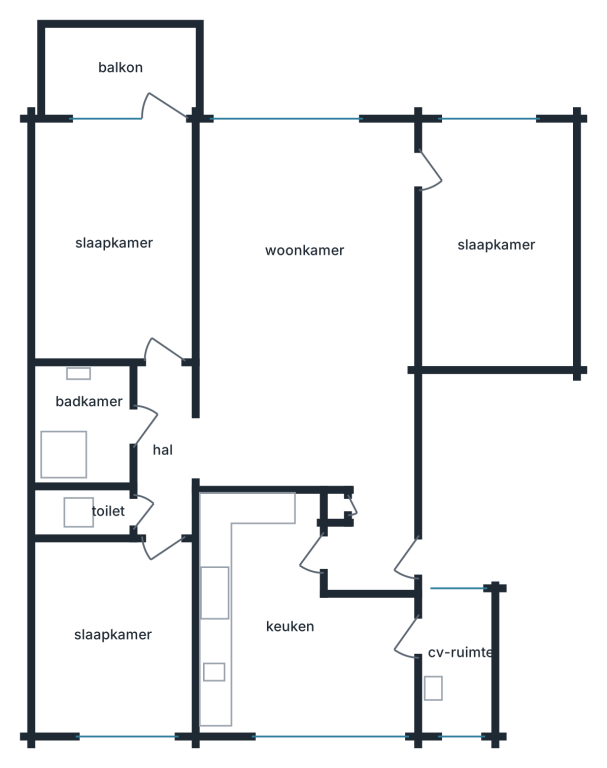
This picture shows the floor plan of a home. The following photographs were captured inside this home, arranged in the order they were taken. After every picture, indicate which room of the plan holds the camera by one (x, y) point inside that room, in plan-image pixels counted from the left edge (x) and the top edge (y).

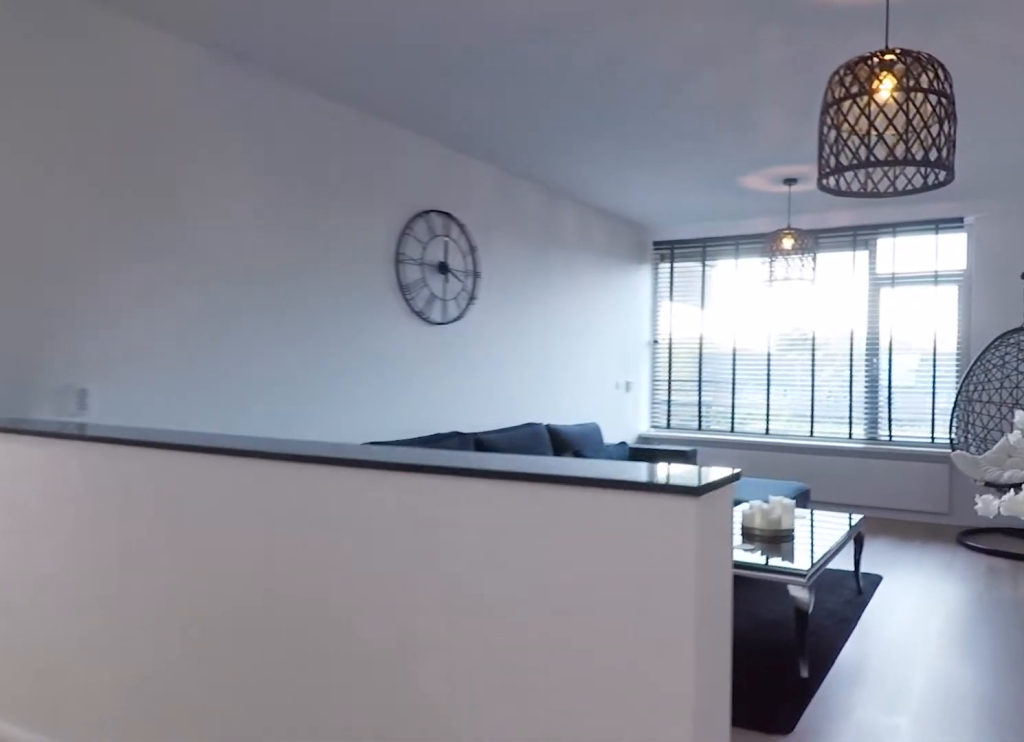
(313, 327)
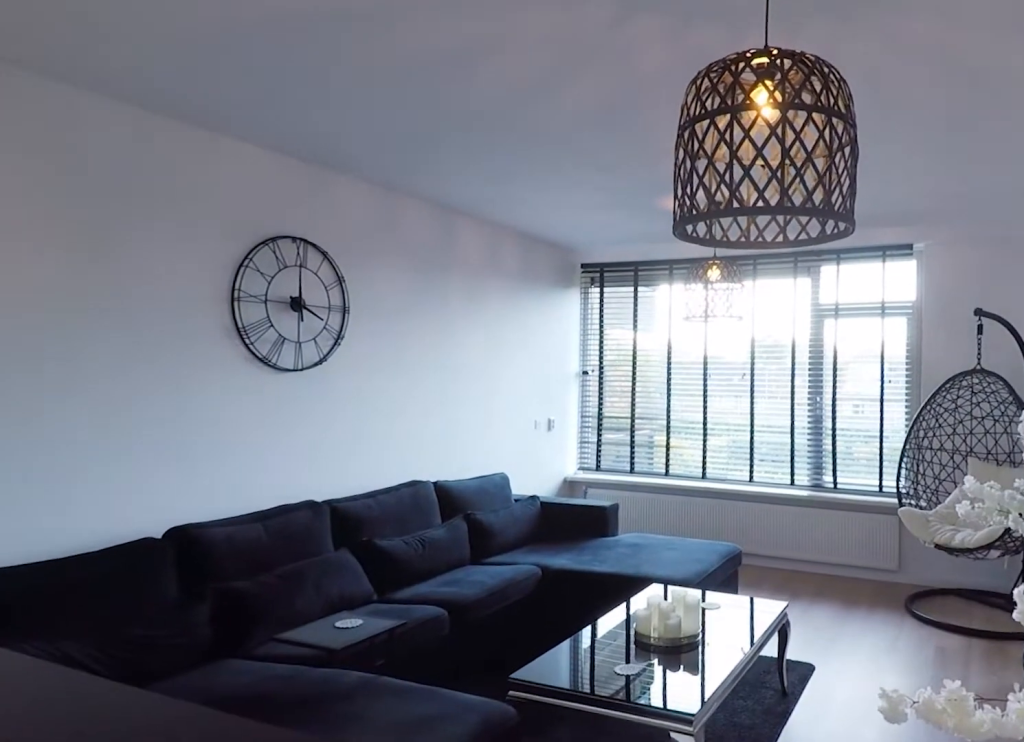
(313, 327)
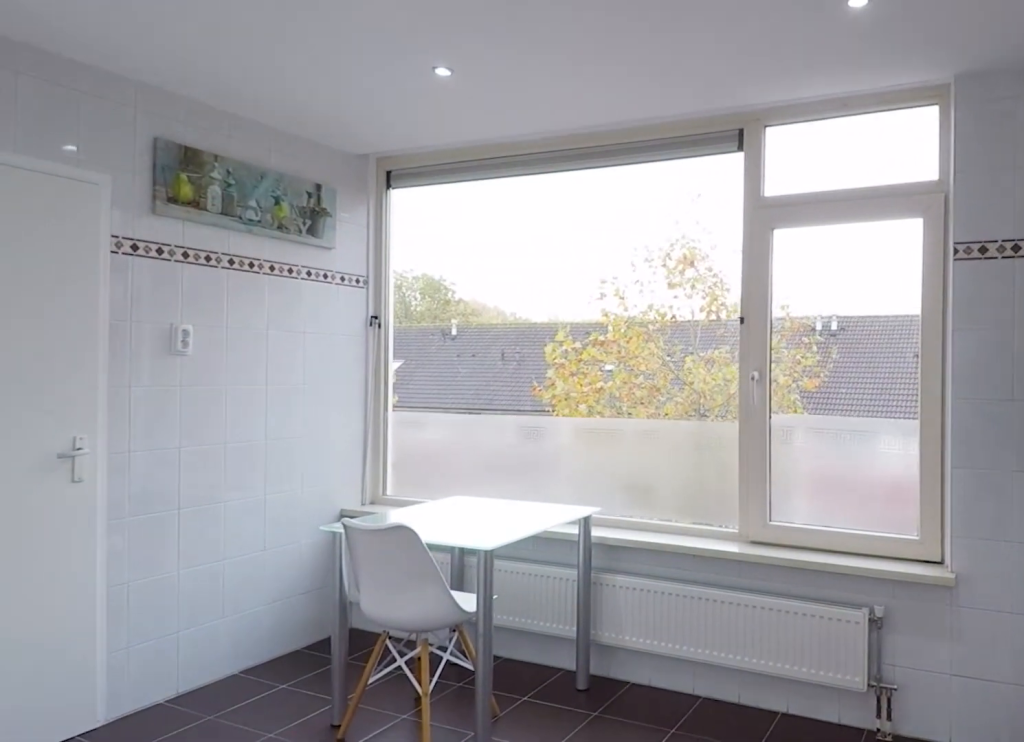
(290, 626)
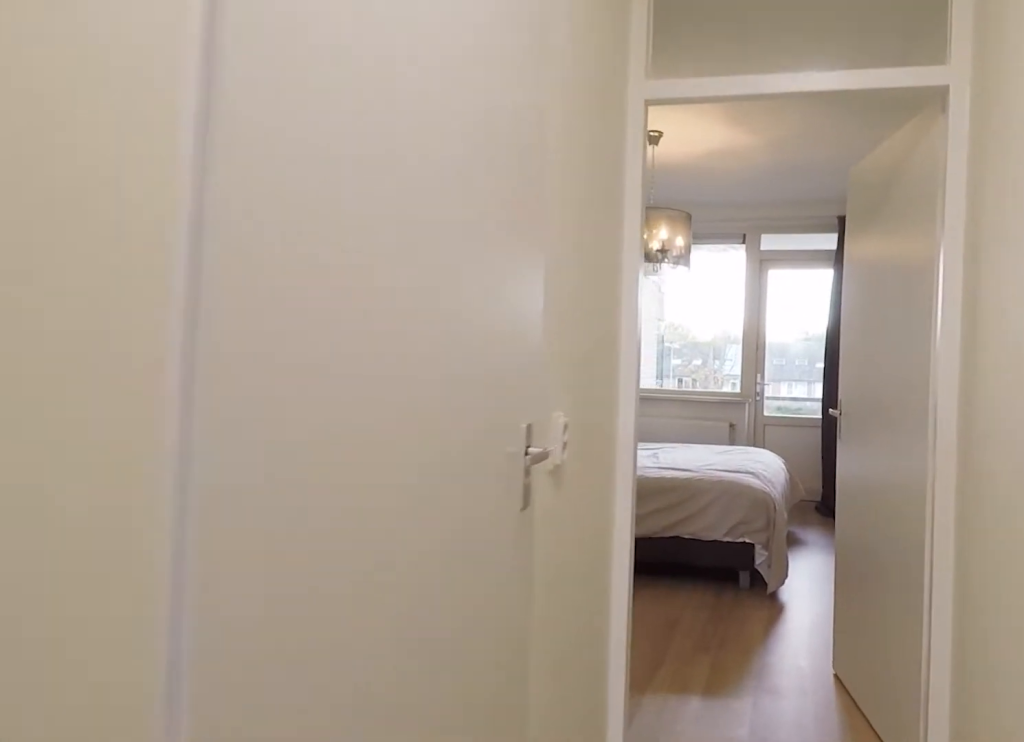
(162, 450)
